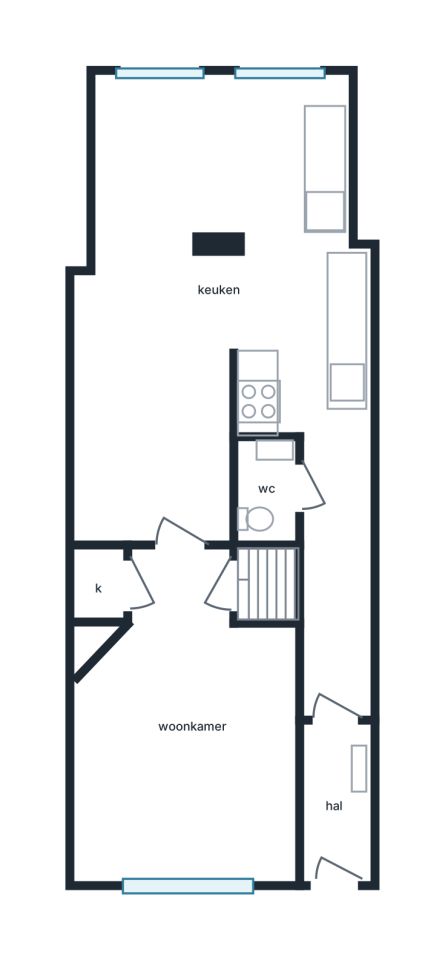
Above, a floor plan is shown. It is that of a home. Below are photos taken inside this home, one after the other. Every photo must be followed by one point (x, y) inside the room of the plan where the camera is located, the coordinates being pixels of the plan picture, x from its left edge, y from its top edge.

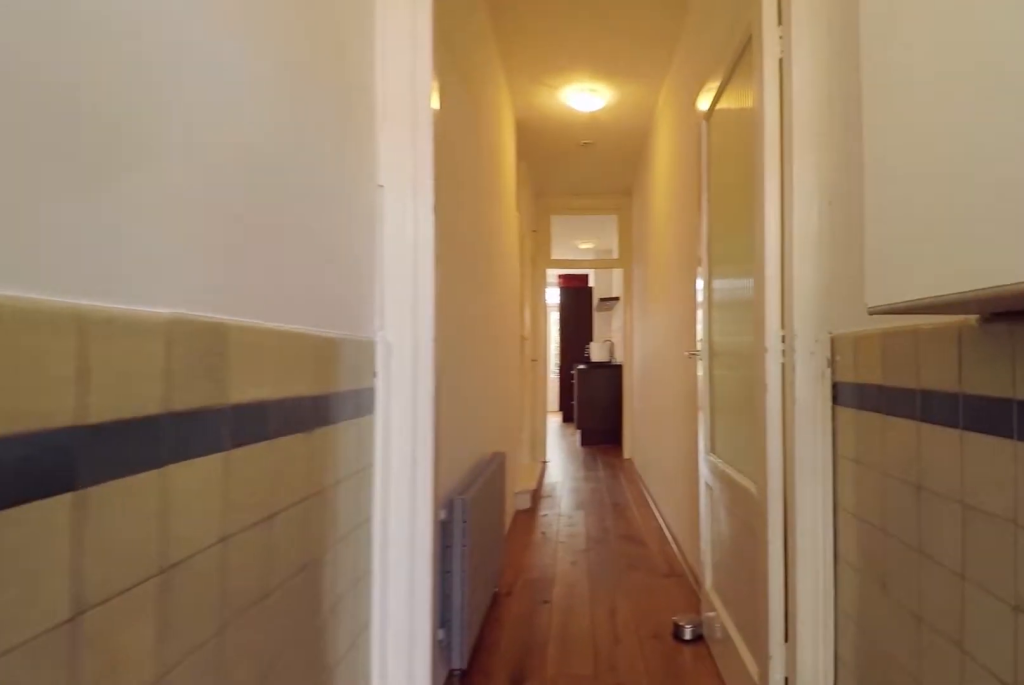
(333, 802)
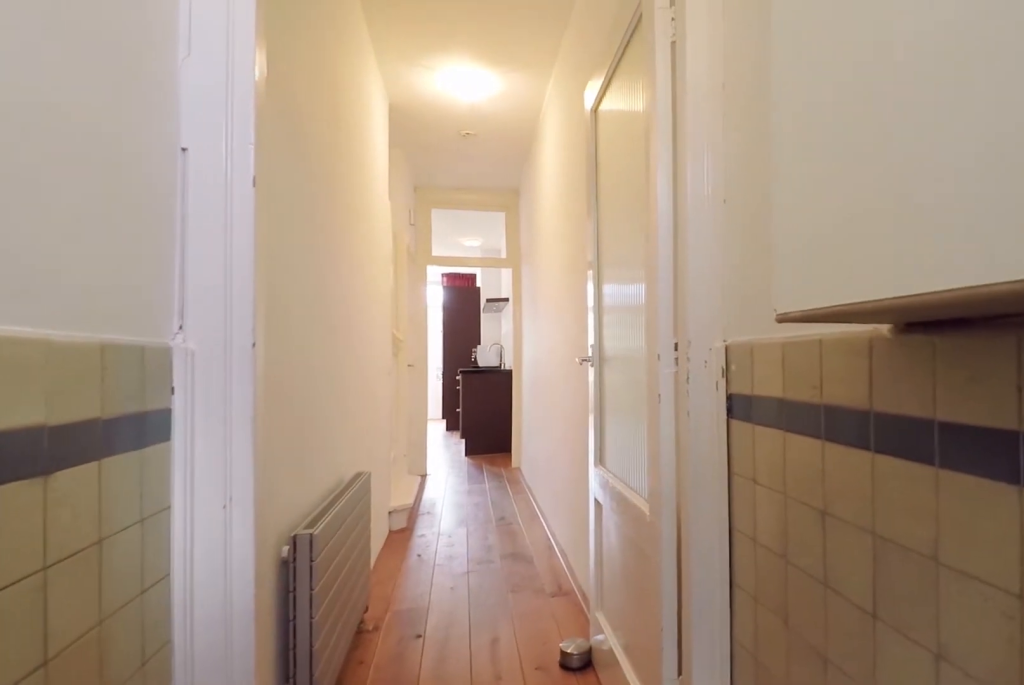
(333, 802)
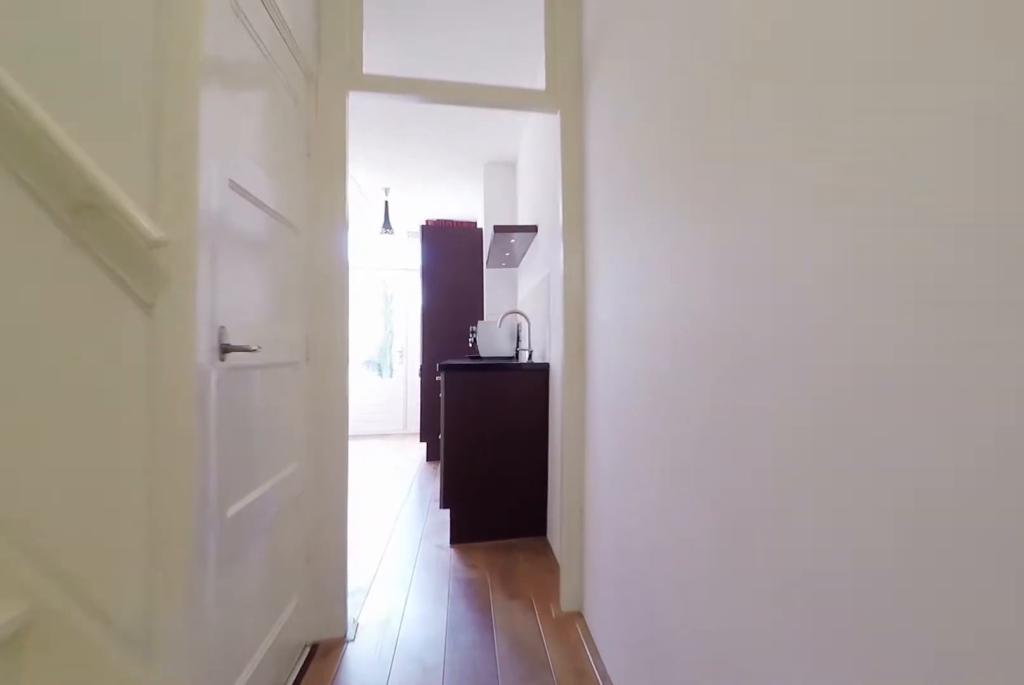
(335, 578)
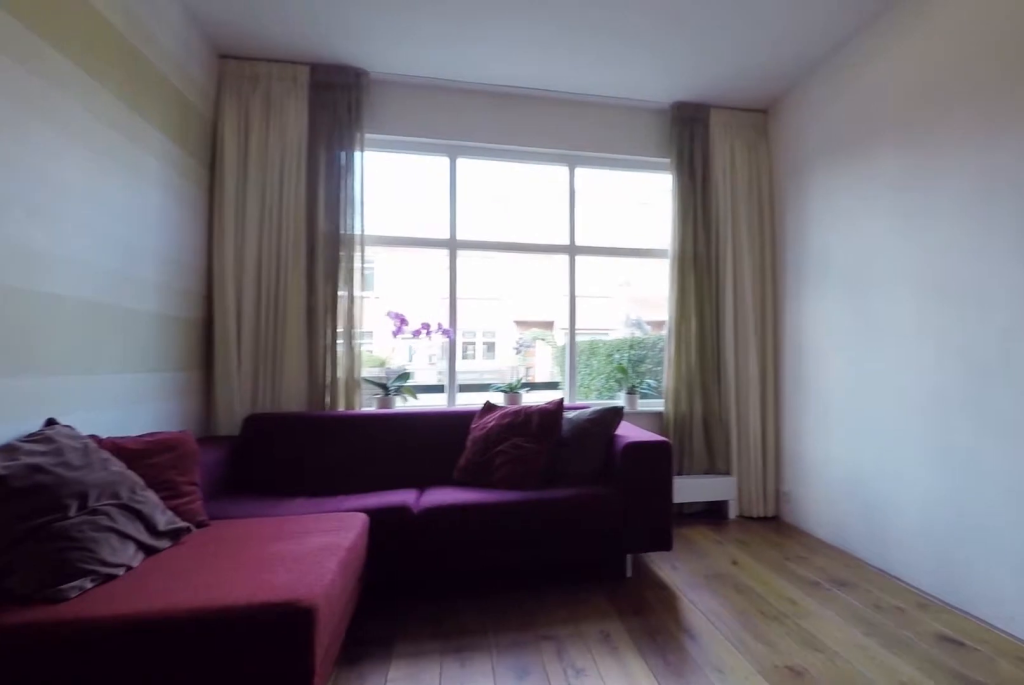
(184, 732)
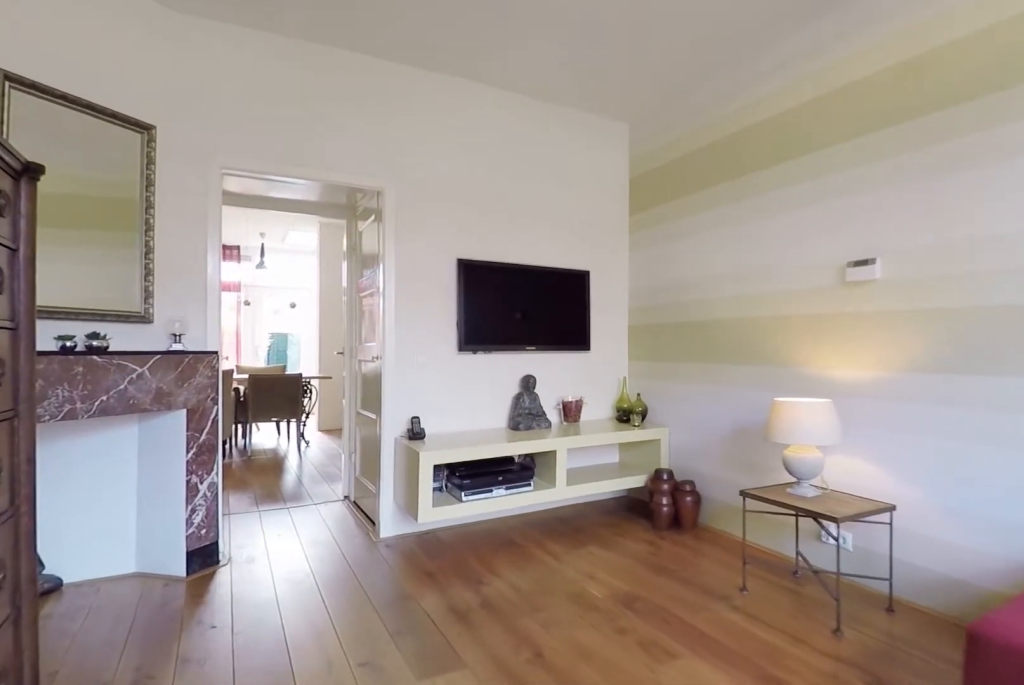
(184, 732)
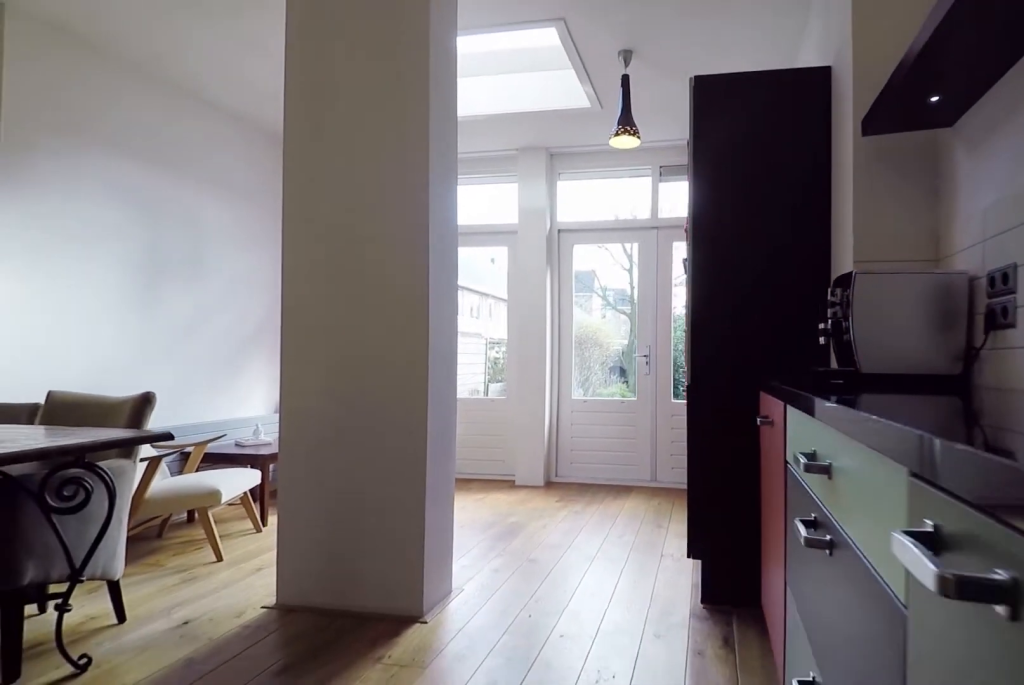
(195, 316)
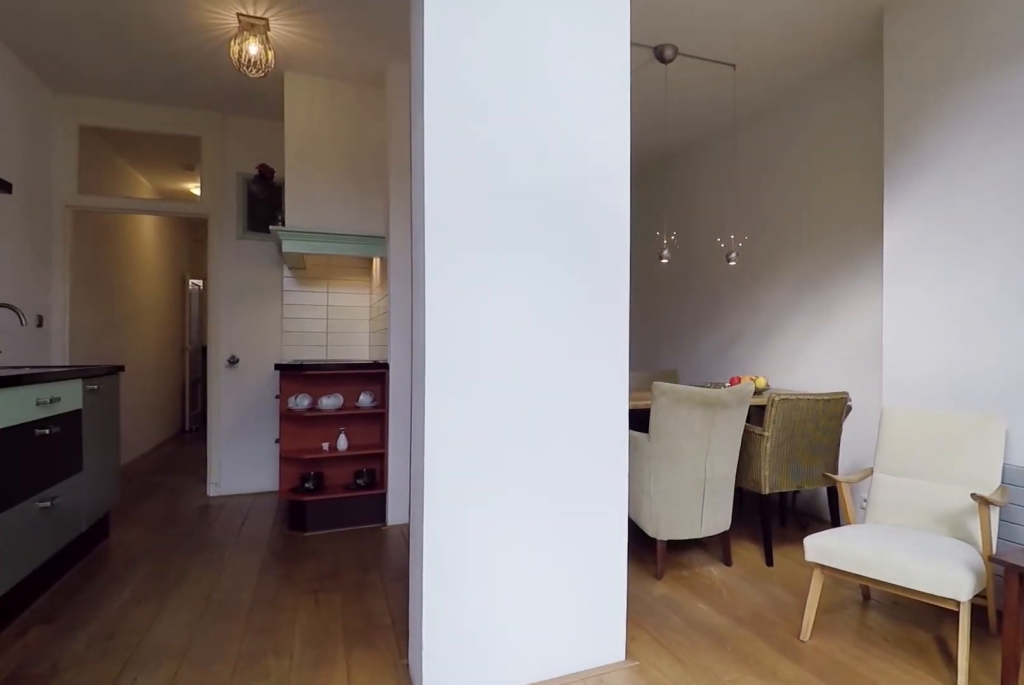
(262, 91)
